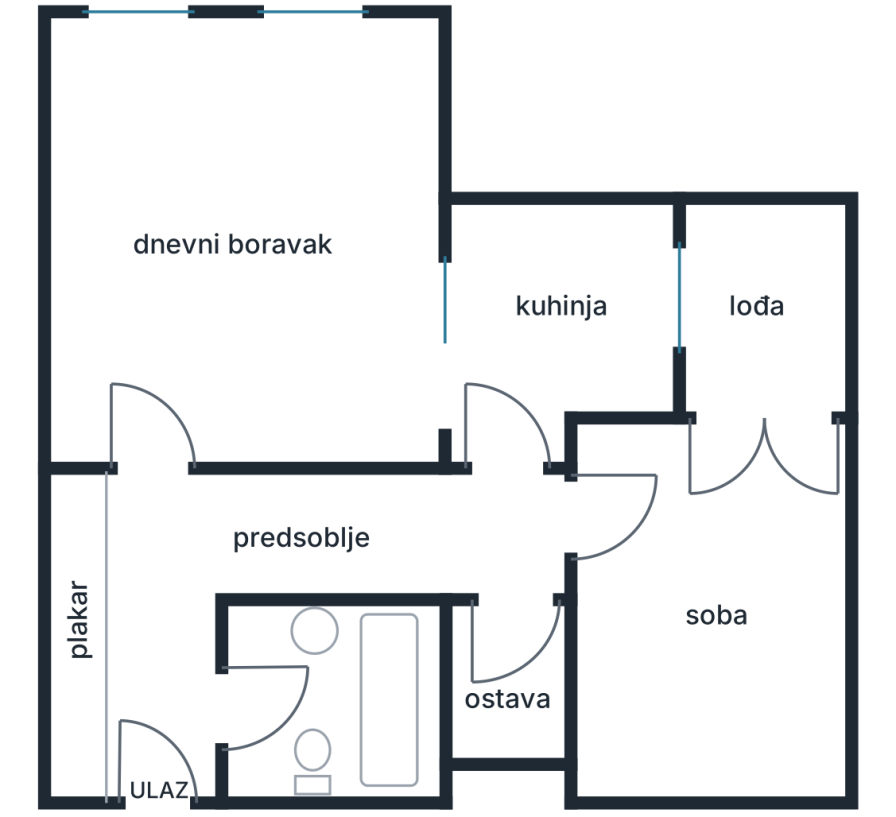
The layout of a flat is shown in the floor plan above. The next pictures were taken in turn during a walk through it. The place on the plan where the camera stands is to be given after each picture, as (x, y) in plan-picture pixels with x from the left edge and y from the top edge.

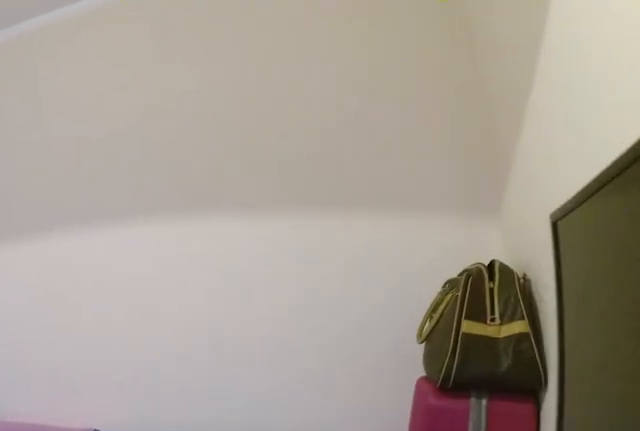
(577, 546)
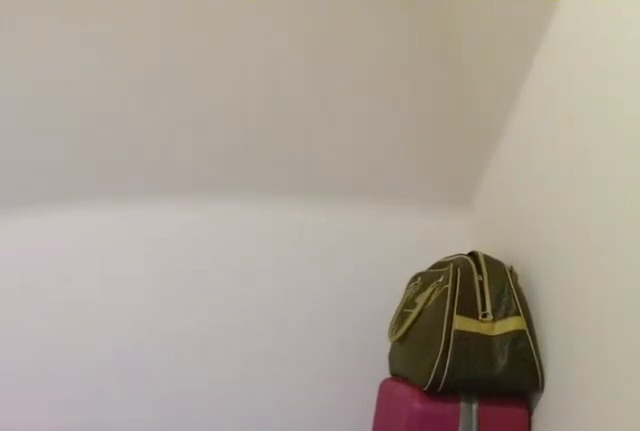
(588, 587)
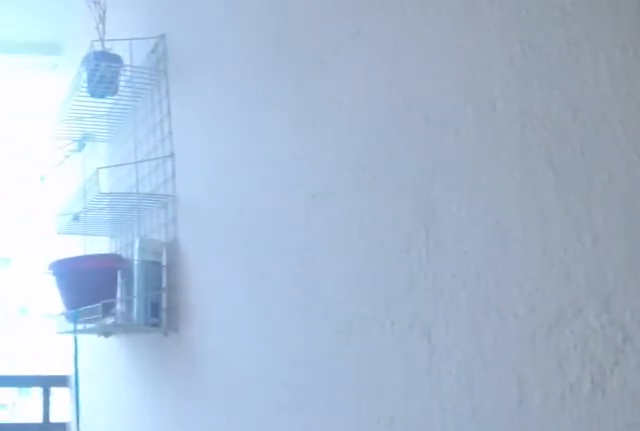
(807, 456)
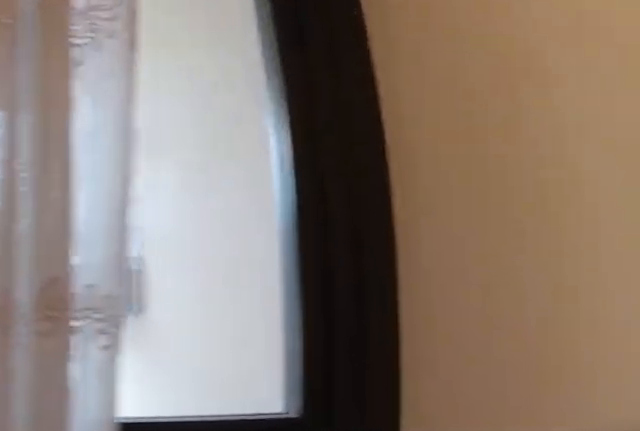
(808, 527)
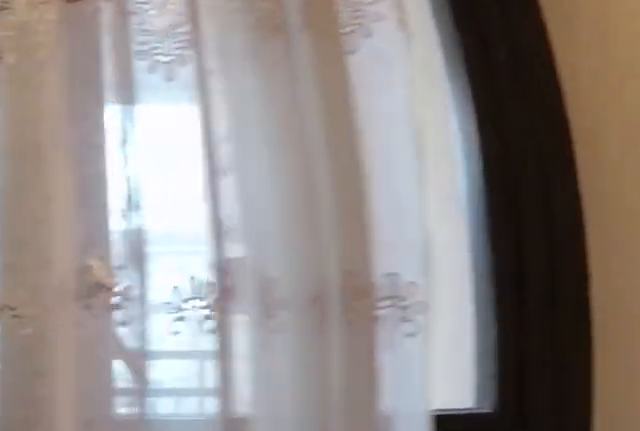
(817, 528)
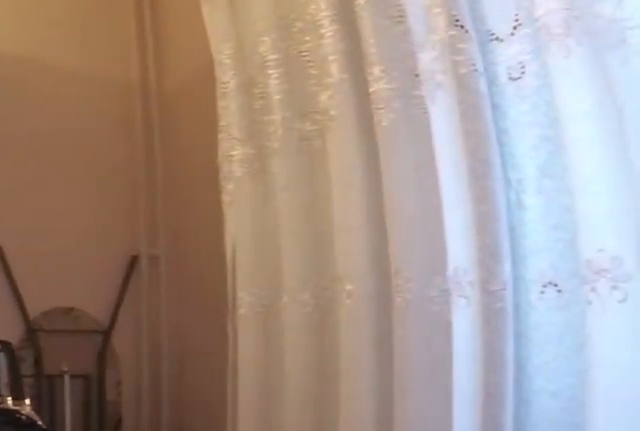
(830, 509)
